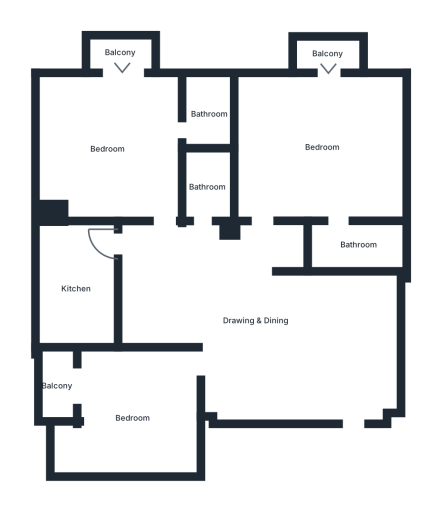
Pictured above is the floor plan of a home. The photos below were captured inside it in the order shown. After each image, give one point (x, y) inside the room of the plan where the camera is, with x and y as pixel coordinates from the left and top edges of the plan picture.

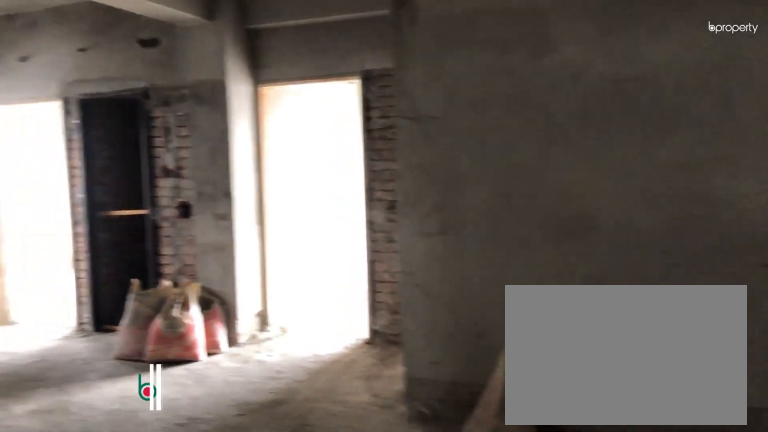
(255, 322)
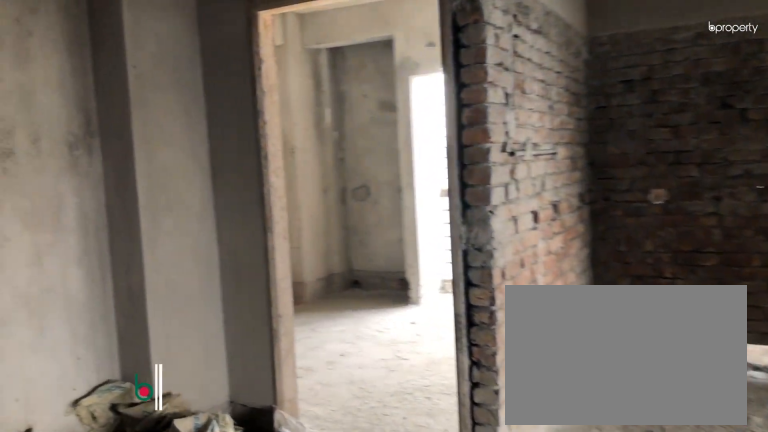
(255, 322)
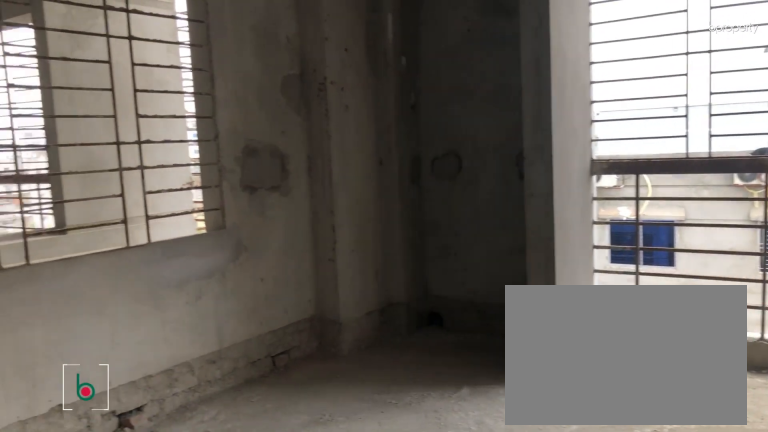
(131, 418)
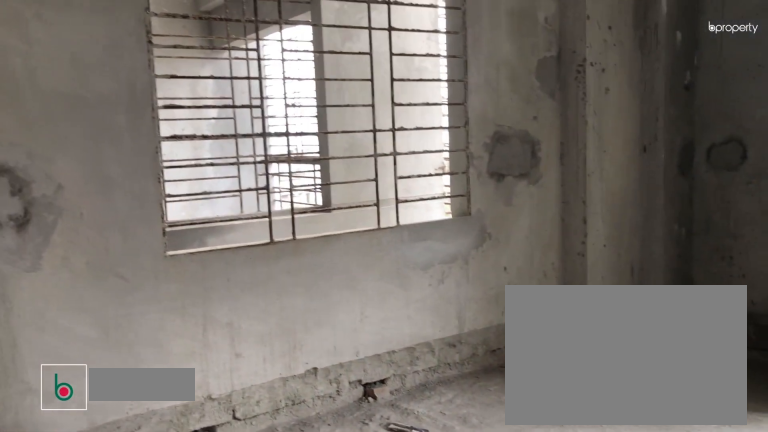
(131, 418)
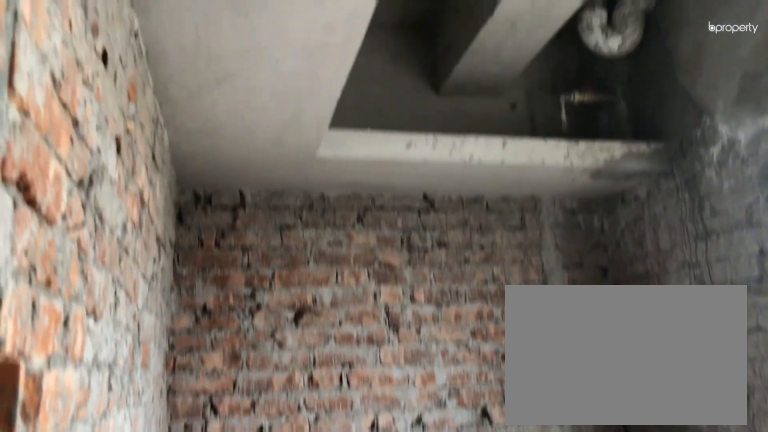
(77, 289)
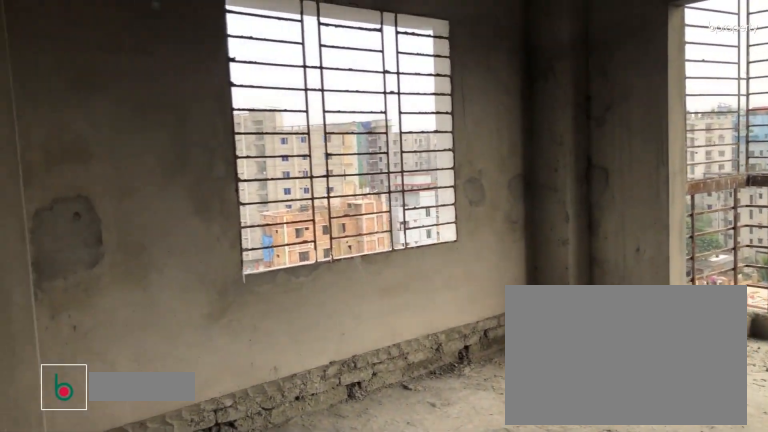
(108, 148)
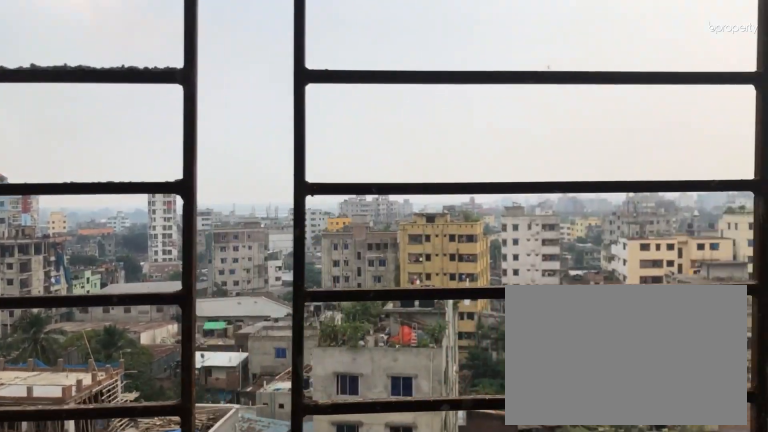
(120, 53)
